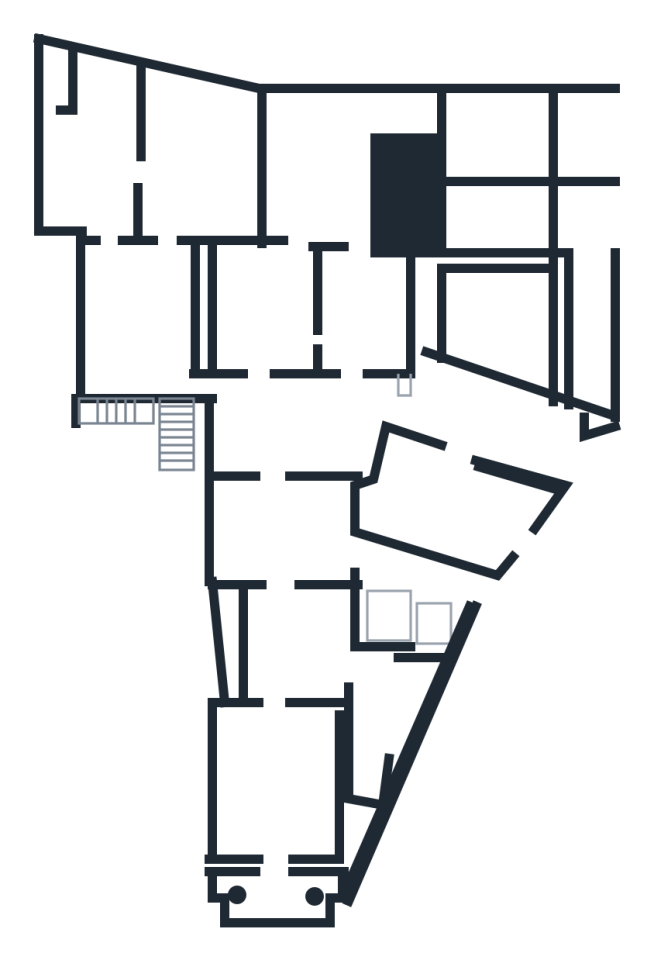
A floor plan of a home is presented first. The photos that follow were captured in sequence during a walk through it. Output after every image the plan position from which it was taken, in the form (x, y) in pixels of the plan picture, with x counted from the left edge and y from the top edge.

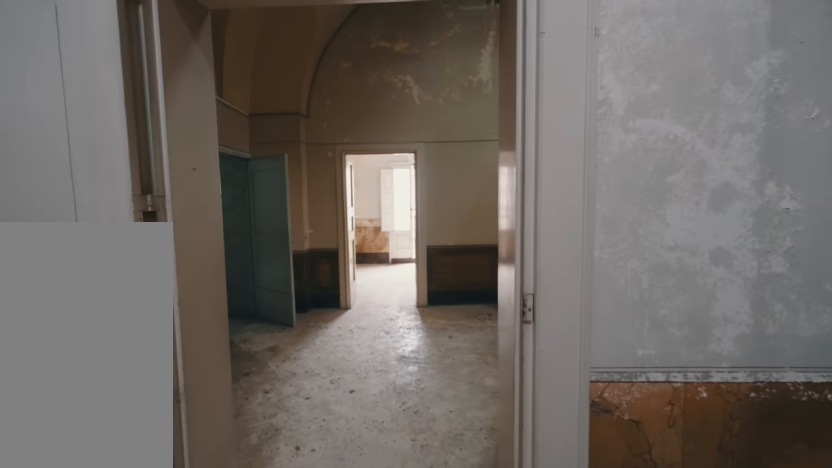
(280, 540)
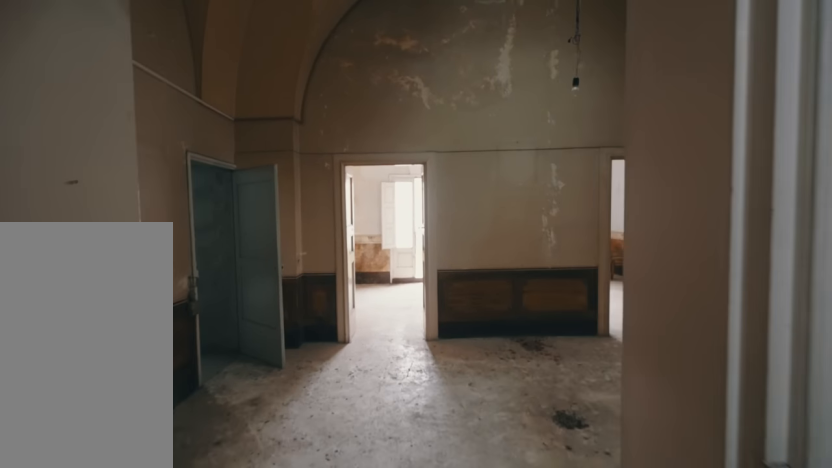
(291, 470)
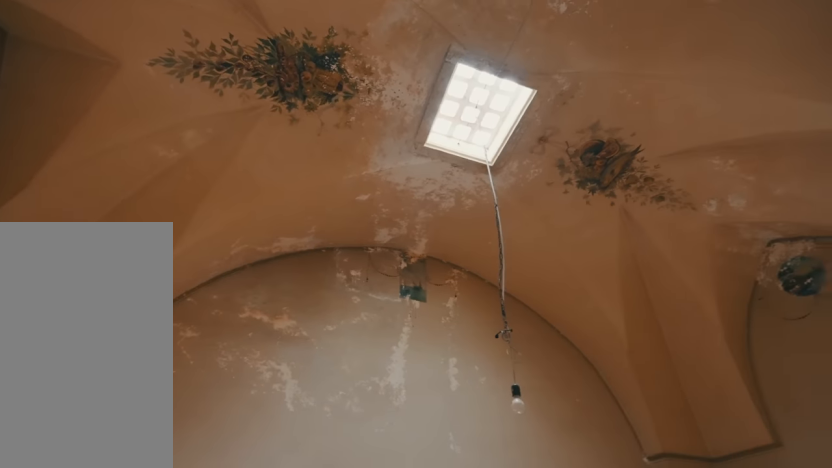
(298, 434)
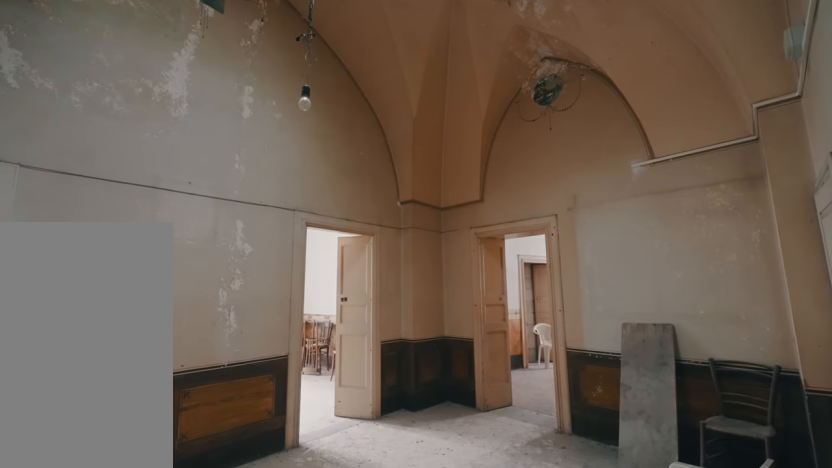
(298, 434)
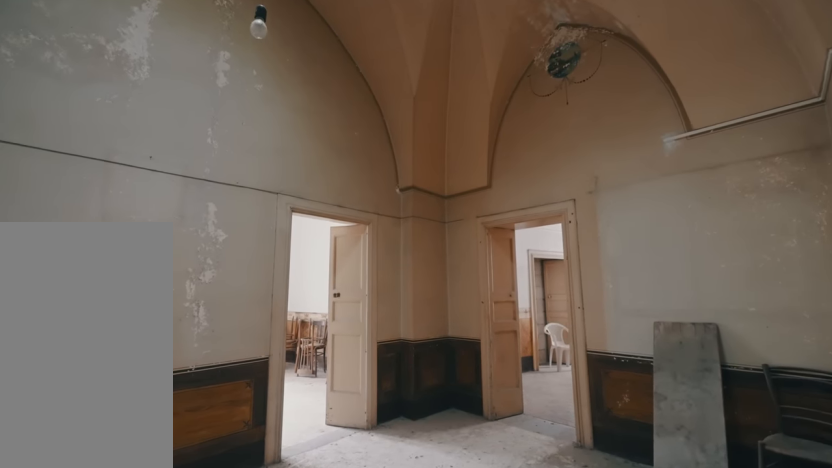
(298, 434)
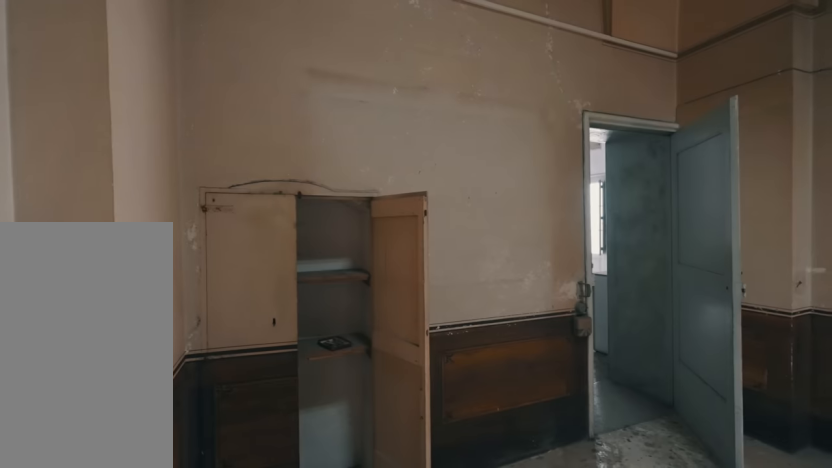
(297, 434)
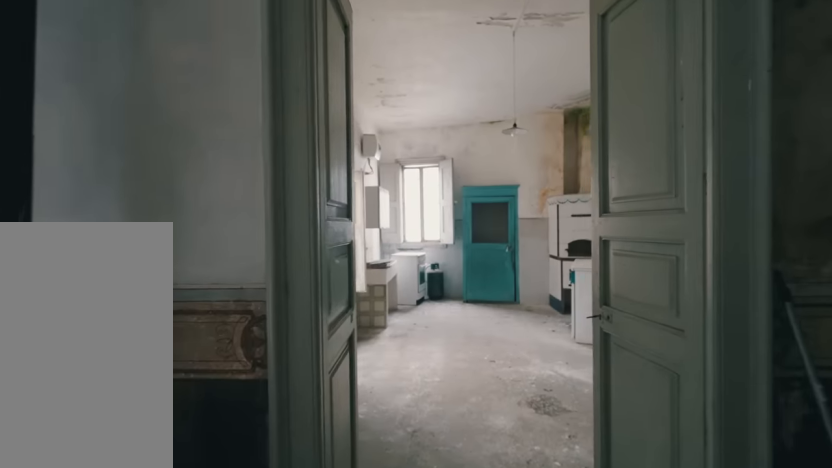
(144, 314)
